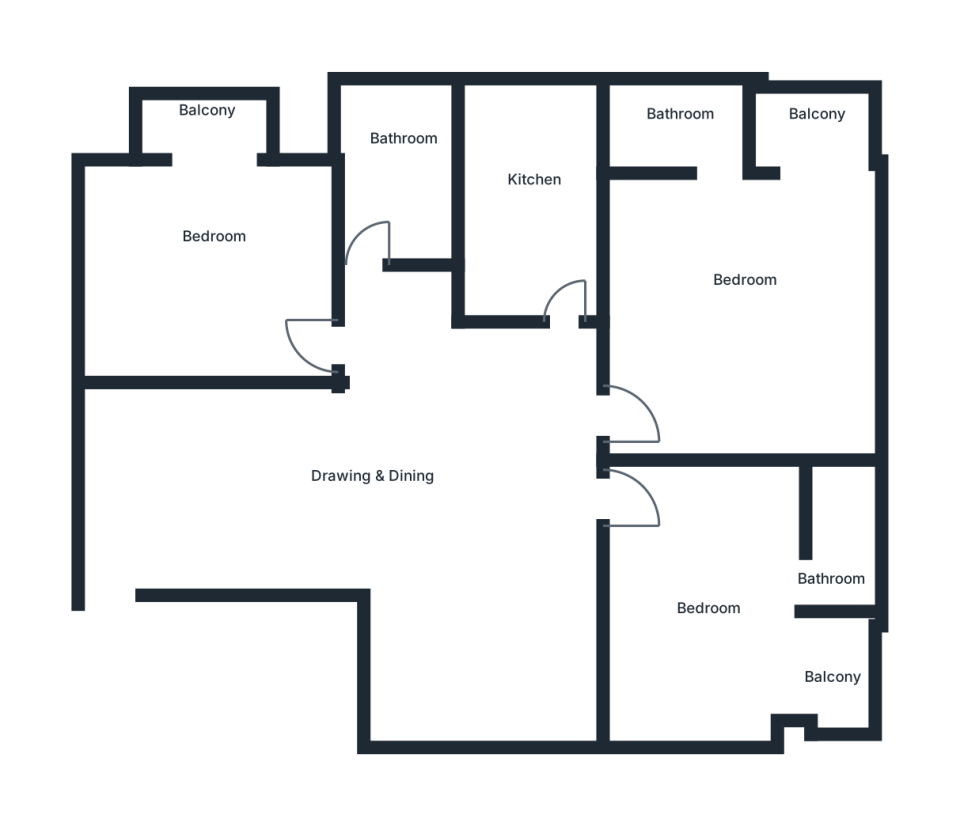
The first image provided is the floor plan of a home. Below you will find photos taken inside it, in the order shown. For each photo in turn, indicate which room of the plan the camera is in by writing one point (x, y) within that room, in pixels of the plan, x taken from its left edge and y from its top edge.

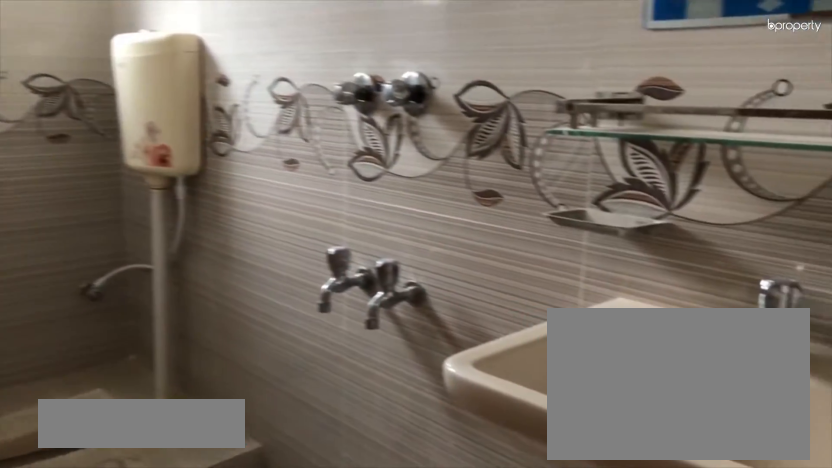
(392, 174)
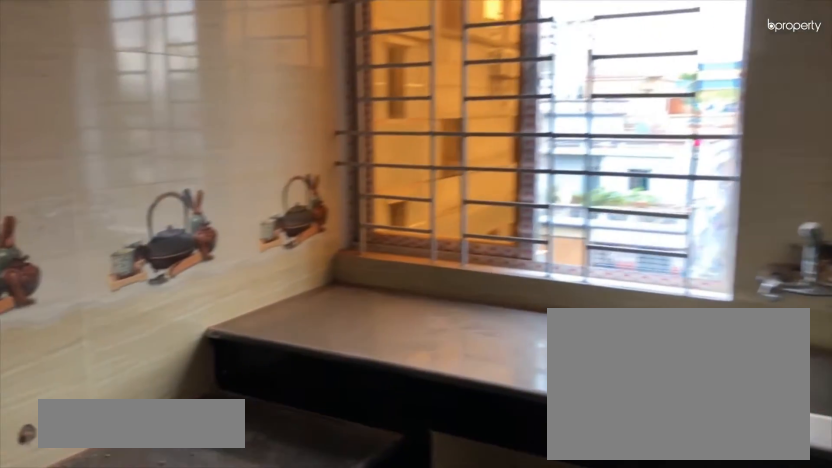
(537, 199)
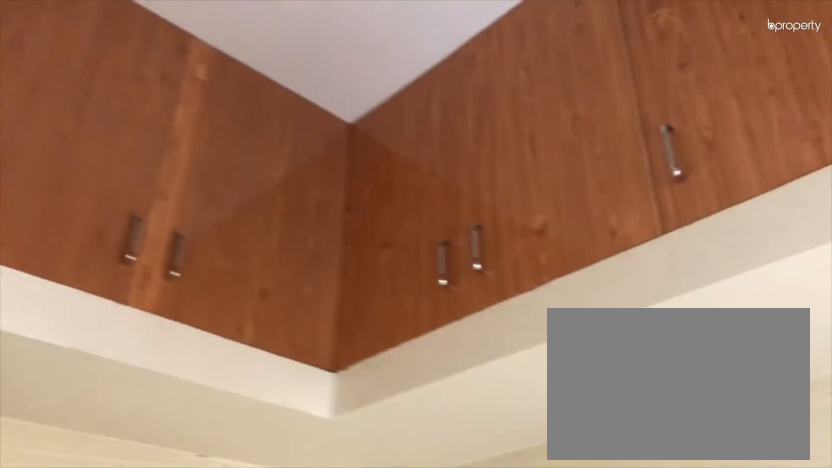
(537, 199)
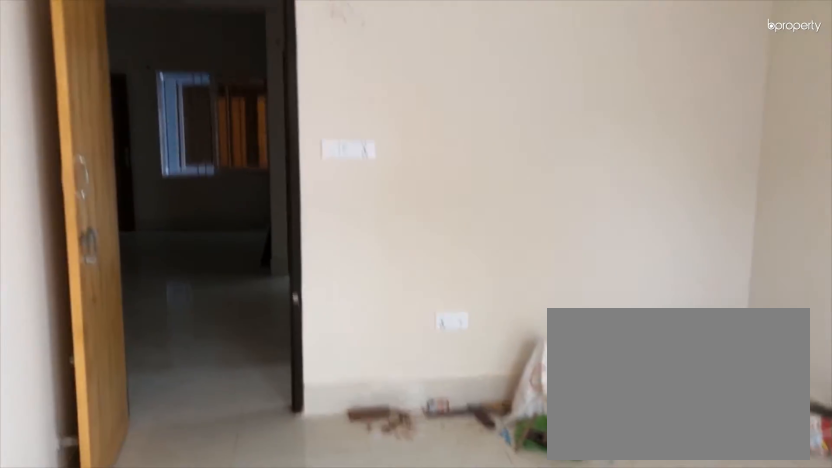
(734, 279)
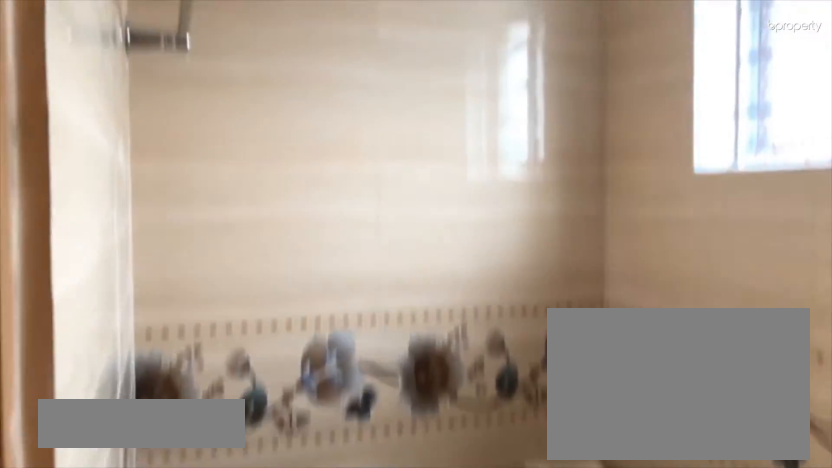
(665, 121)
